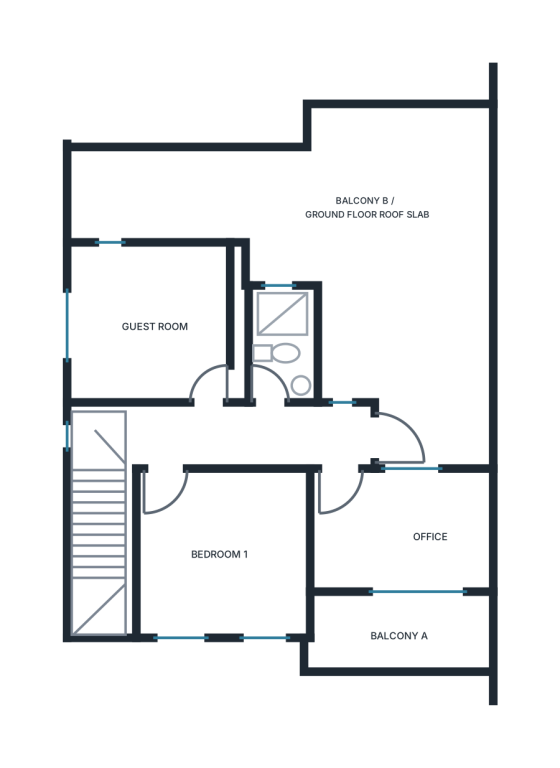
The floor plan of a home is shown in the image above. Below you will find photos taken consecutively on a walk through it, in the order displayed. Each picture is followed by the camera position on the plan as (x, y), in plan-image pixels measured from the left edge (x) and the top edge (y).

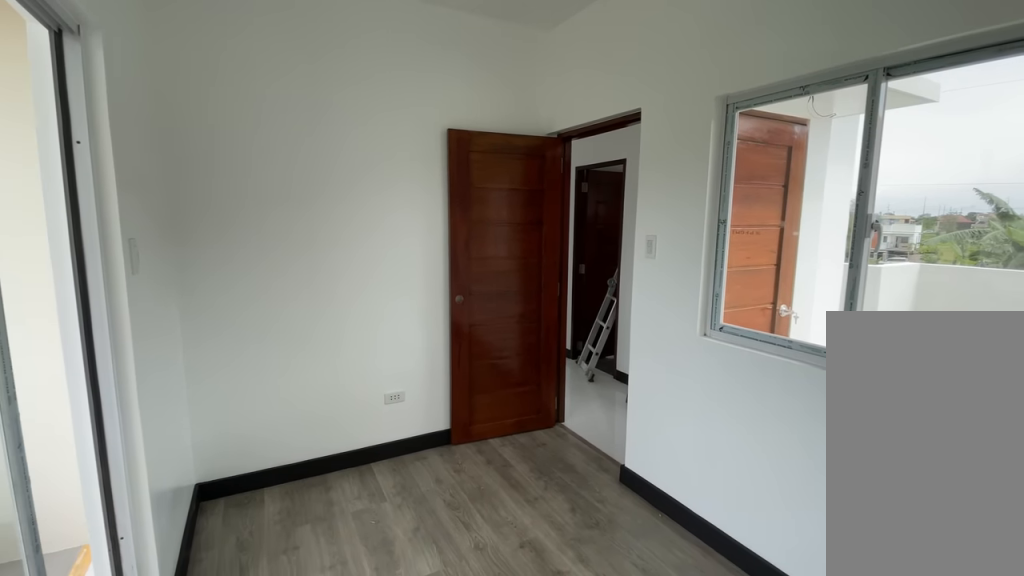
(471, 526)
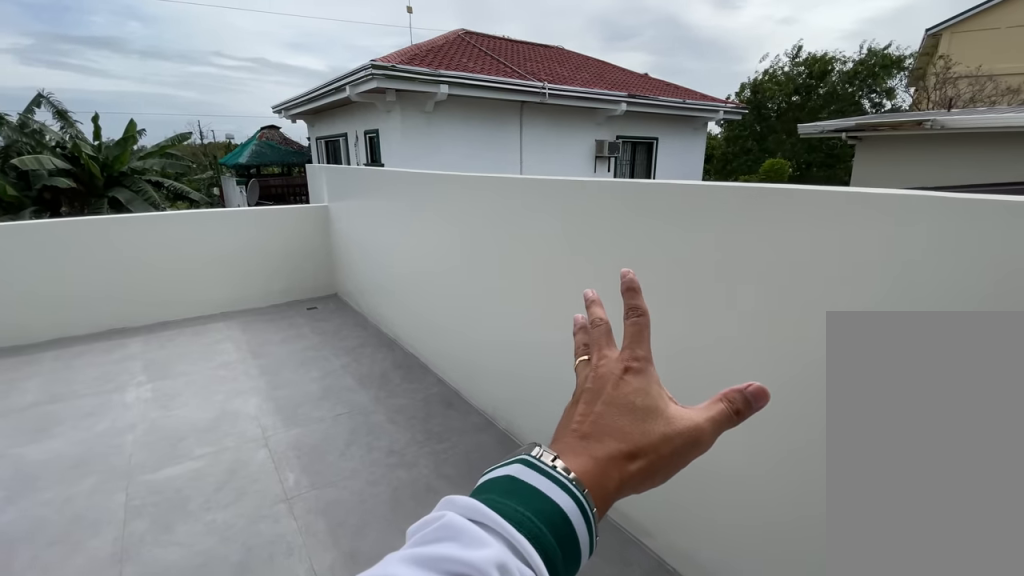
(448, 392)
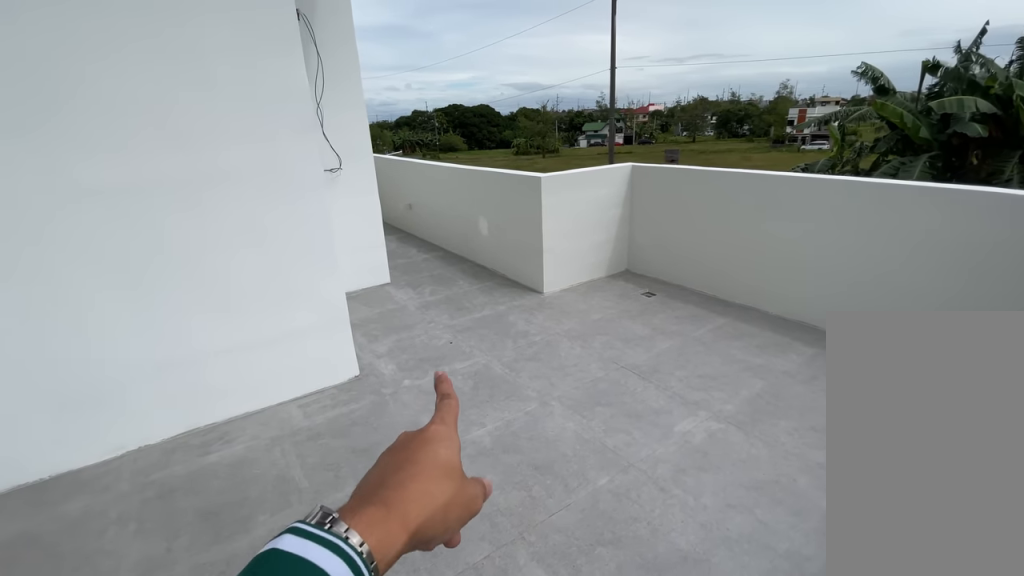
(448, 378)
